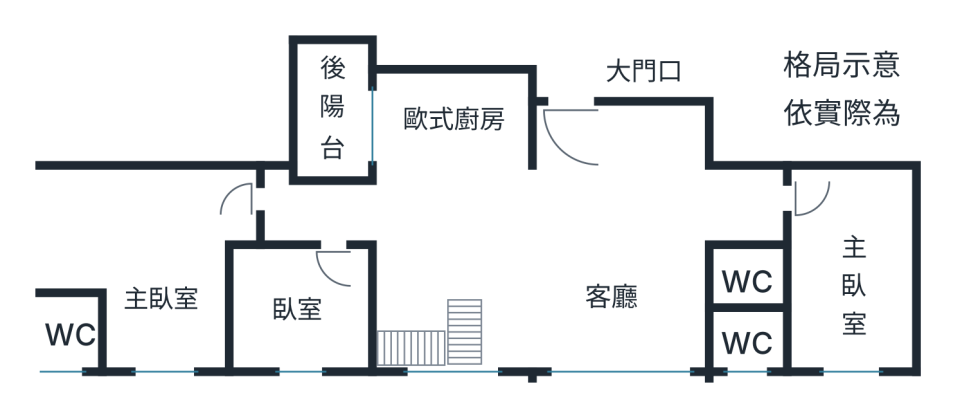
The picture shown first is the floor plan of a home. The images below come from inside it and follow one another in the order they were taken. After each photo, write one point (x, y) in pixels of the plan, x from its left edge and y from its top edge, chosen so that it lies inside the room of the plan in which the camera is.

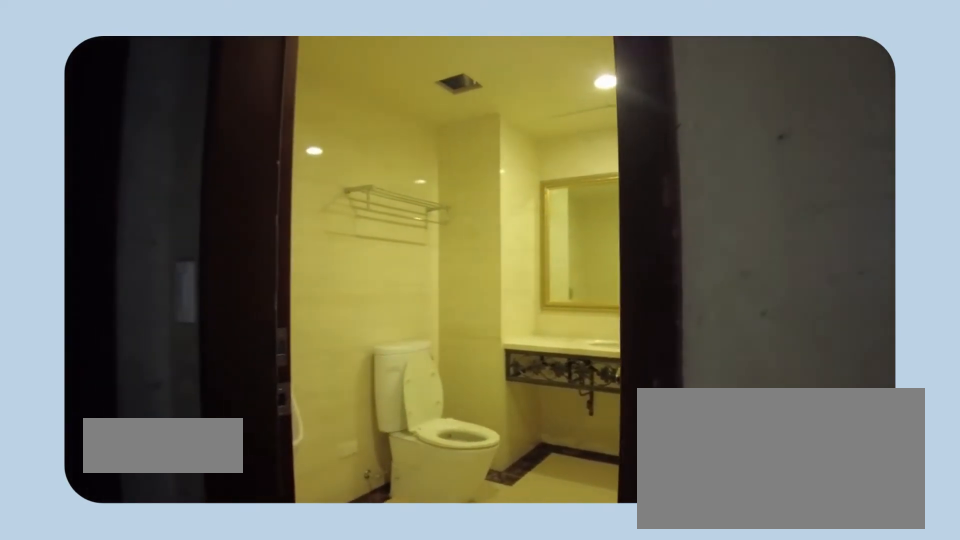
(742, 281)
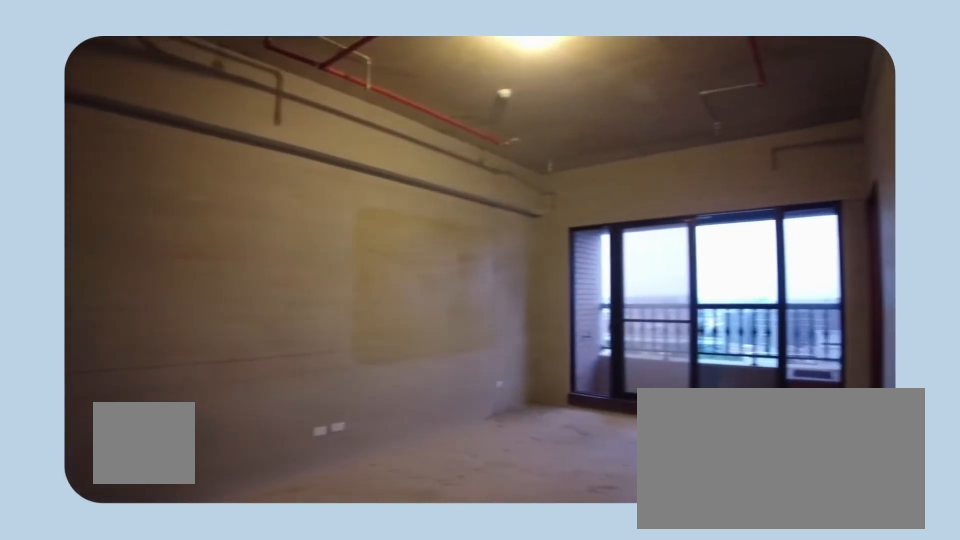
(832, 253)
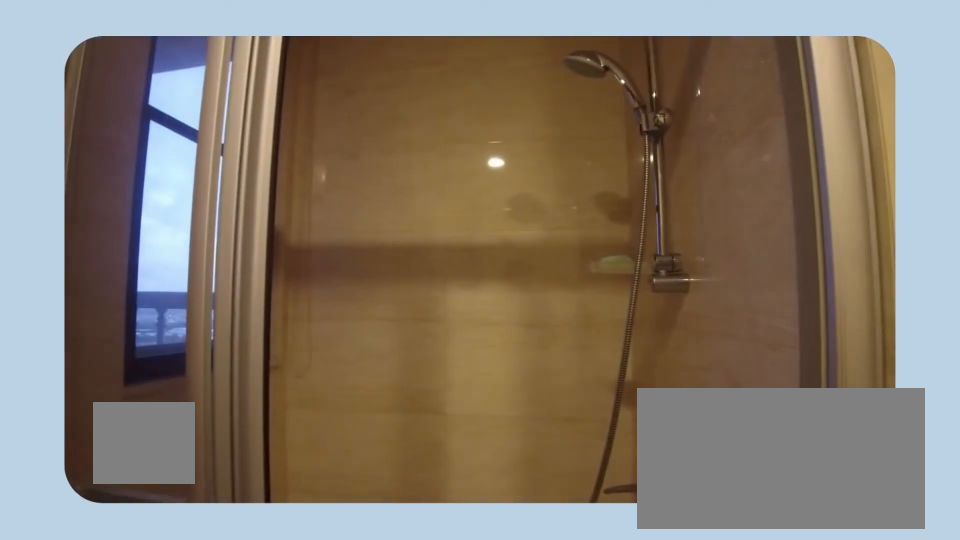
(746, 334)
